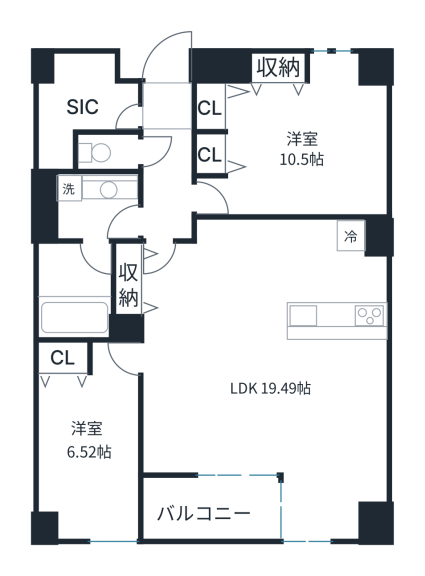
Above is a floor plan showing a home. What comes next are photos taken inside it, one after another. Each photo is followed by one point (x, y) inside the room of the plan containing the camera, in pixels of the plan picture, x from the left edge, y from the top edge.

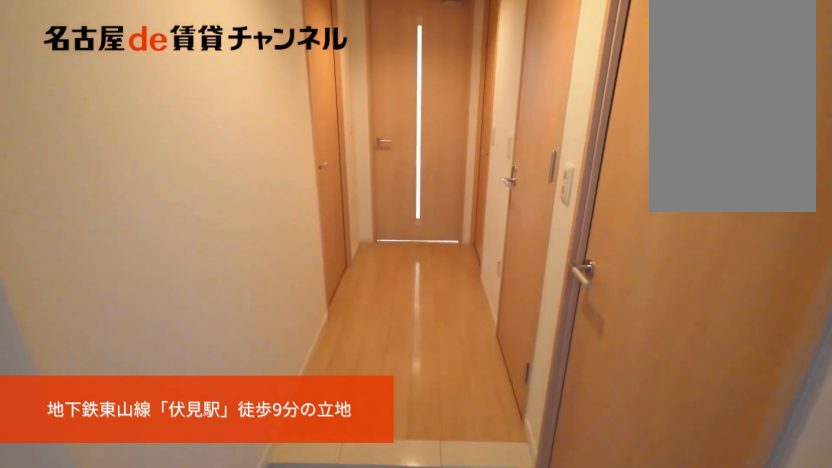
(165, 104)
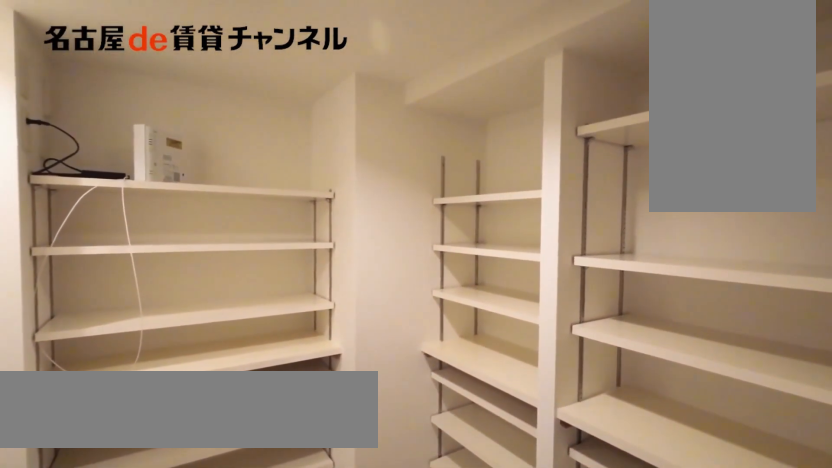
(85, 103)
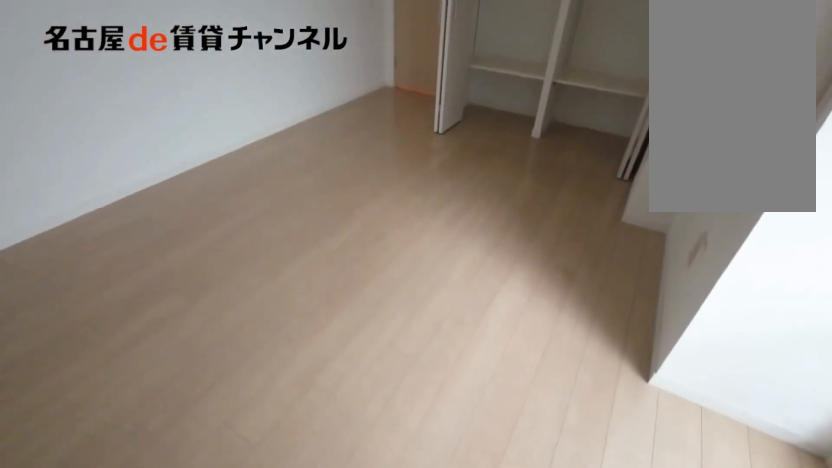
(289, 133)
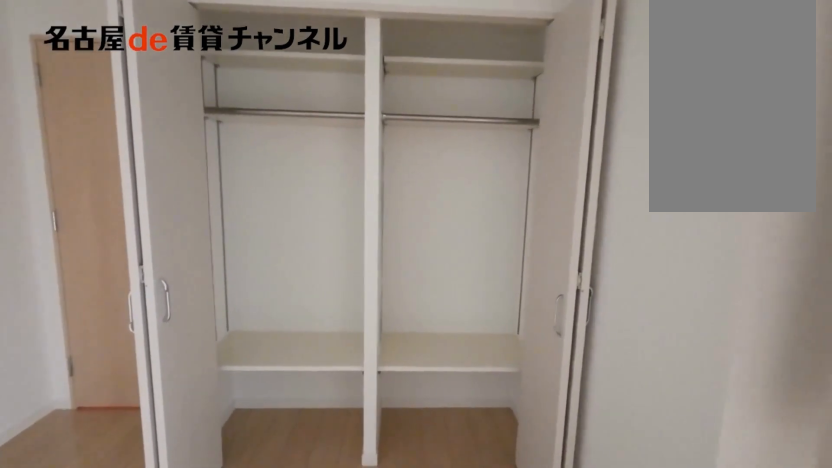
(288, 133)
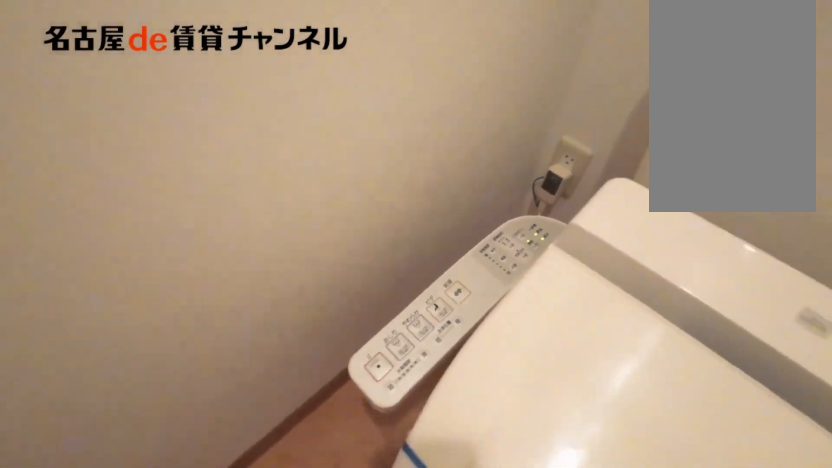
(106, 151)
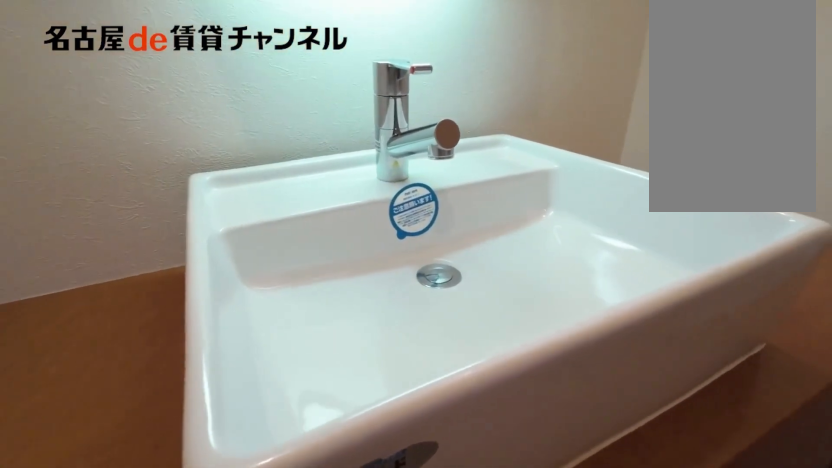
(93, 206)
